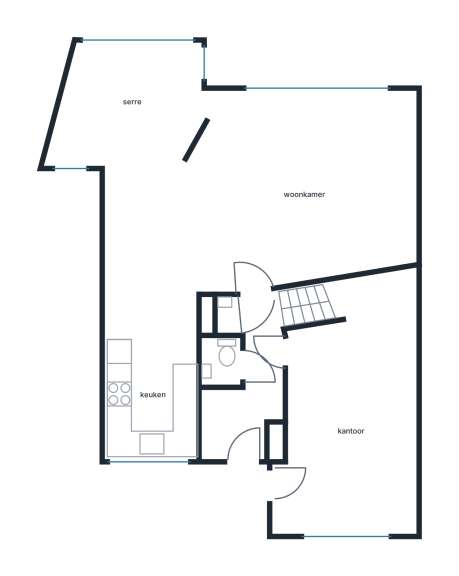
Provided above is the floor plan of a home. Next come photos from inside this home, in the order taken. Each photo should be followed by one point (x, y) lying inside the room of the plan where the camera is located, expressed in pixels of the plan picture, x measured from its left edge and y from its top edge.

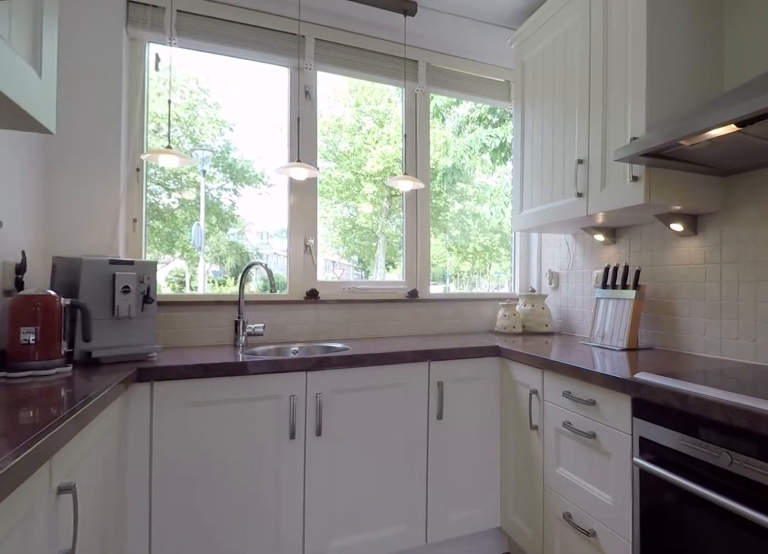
(152, 376)
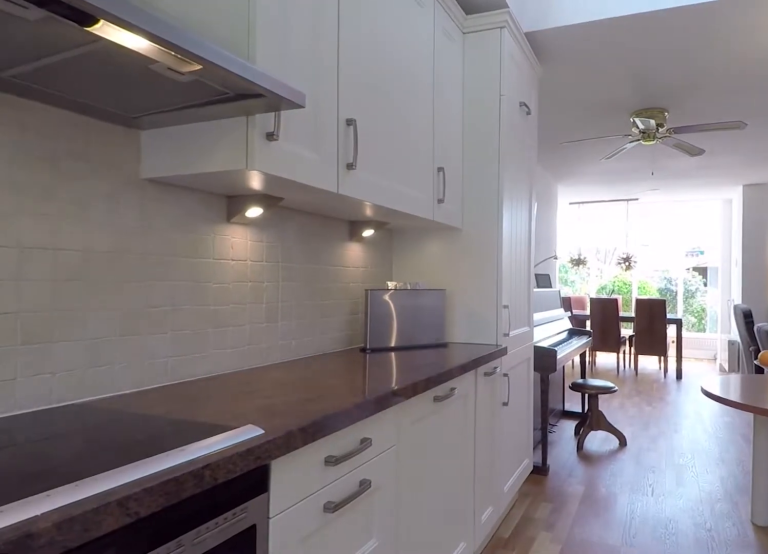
(152, 376)
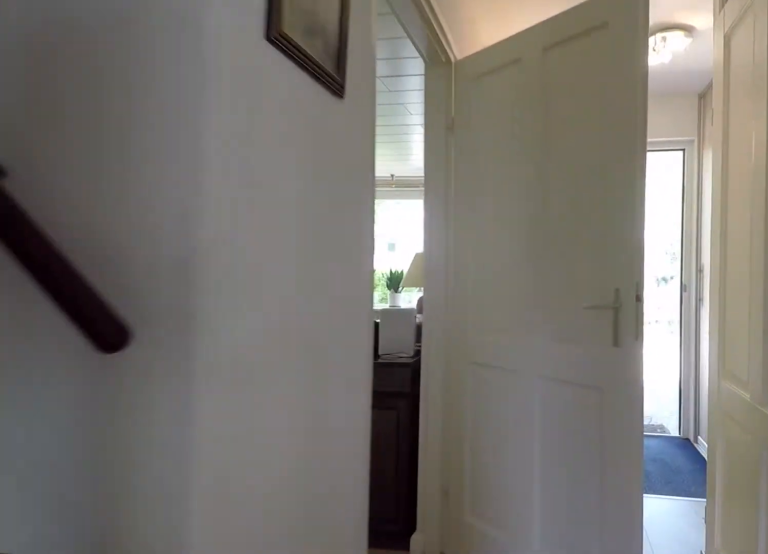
(249, 386)
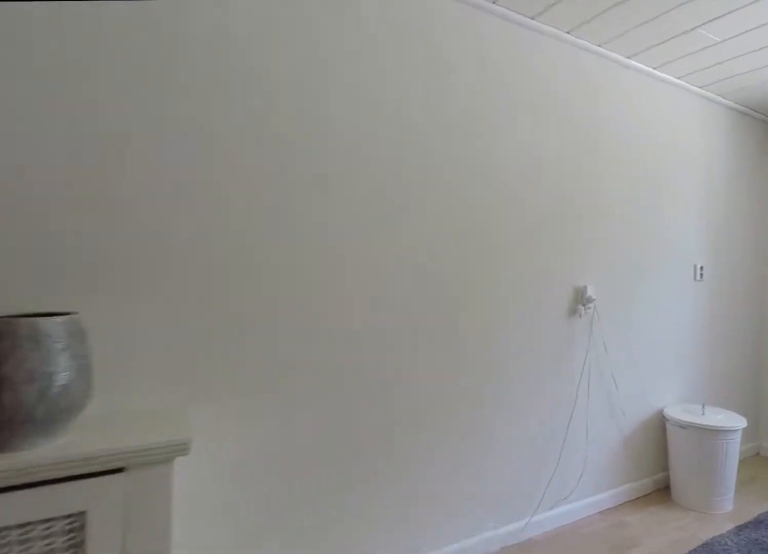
(349, 428)
